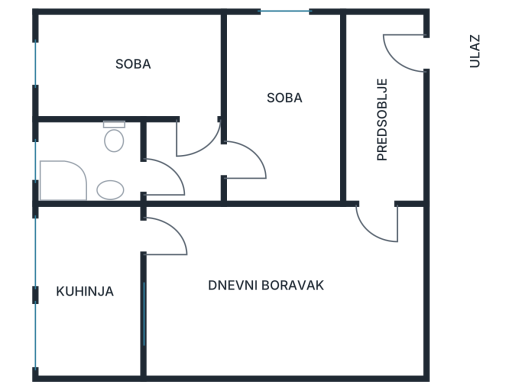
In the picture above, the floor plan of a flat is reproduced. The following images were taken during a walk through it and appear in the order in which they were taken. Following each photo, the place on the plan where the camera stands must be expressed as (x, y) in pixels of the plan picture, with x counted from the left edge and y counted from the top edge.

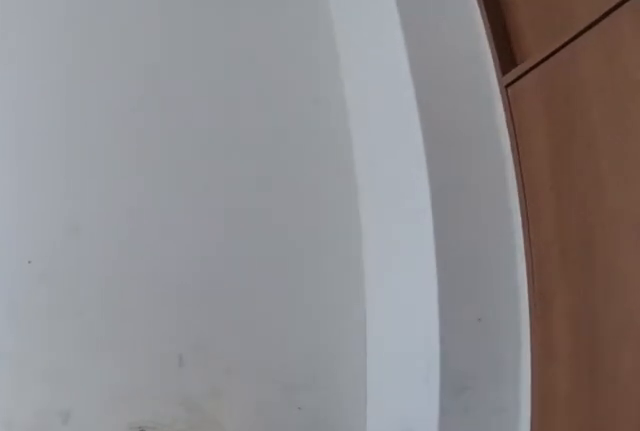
(227, 153)
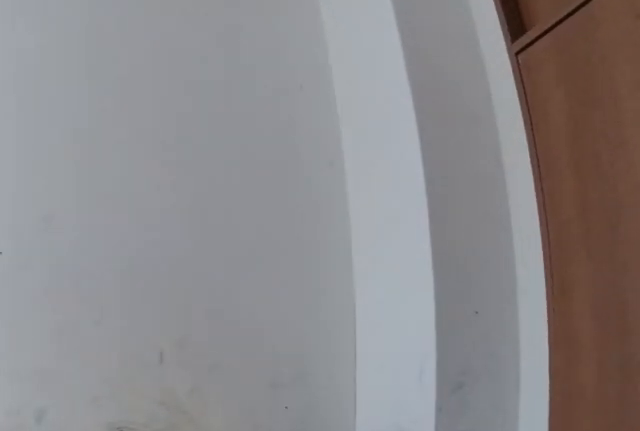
(231, 152)
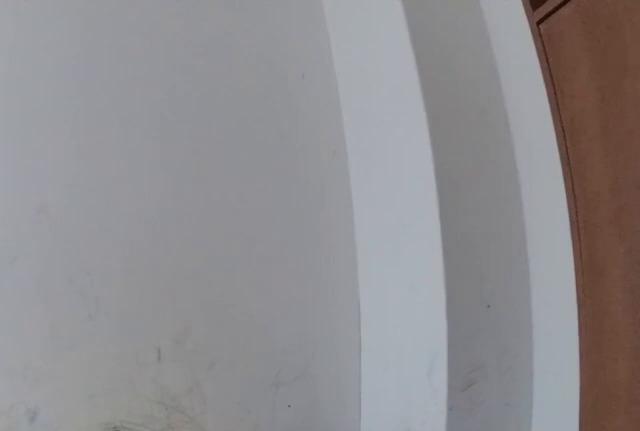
(234, 152)
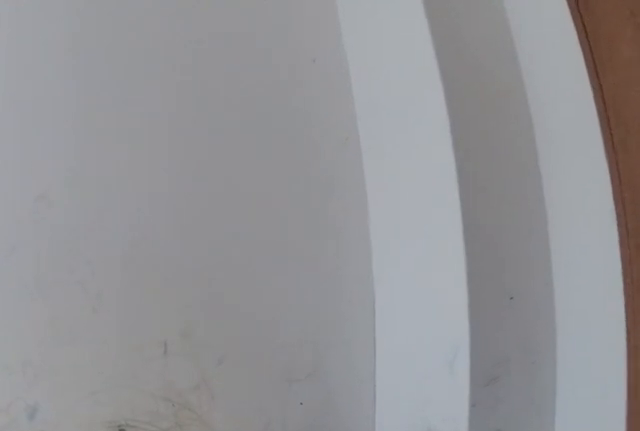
(238, 152)
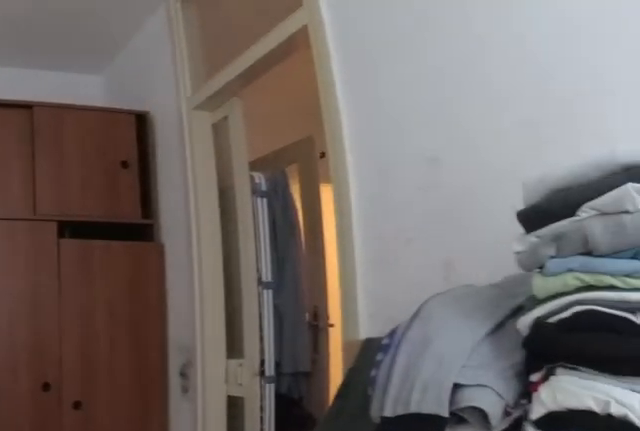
(267, 38)
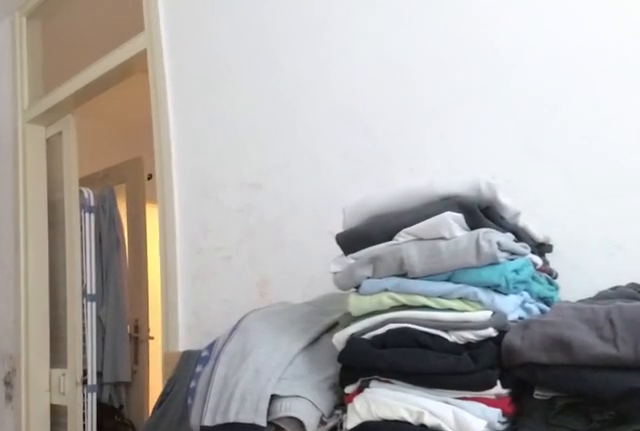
(284, 35)
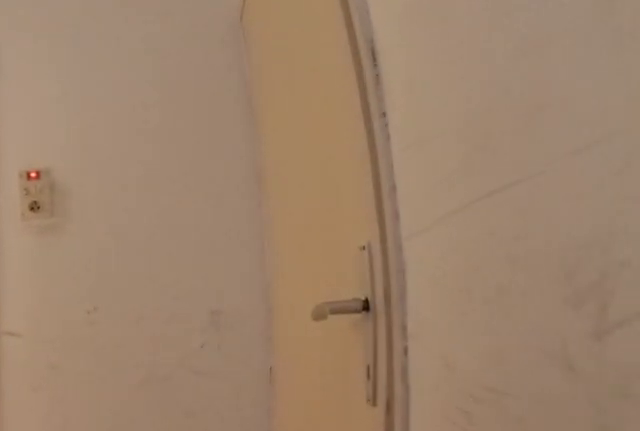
(261, 162)
